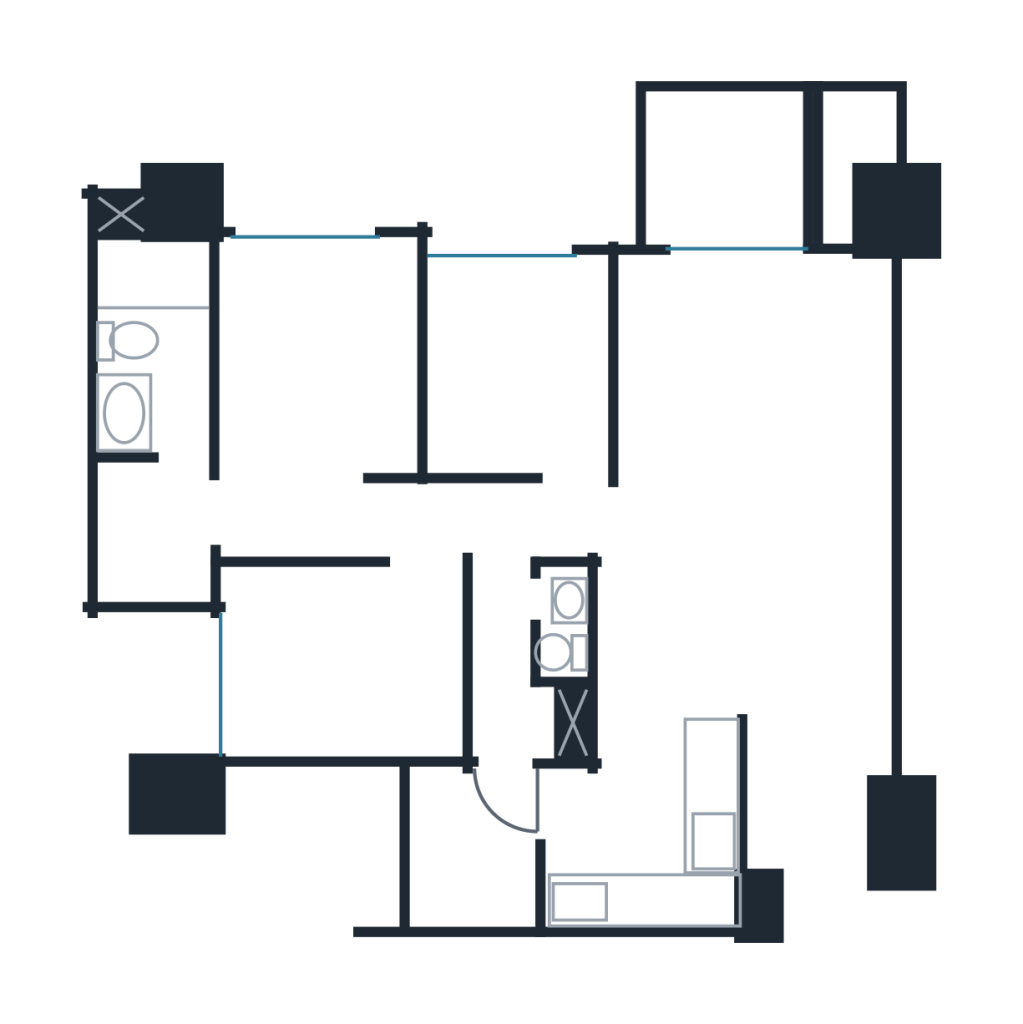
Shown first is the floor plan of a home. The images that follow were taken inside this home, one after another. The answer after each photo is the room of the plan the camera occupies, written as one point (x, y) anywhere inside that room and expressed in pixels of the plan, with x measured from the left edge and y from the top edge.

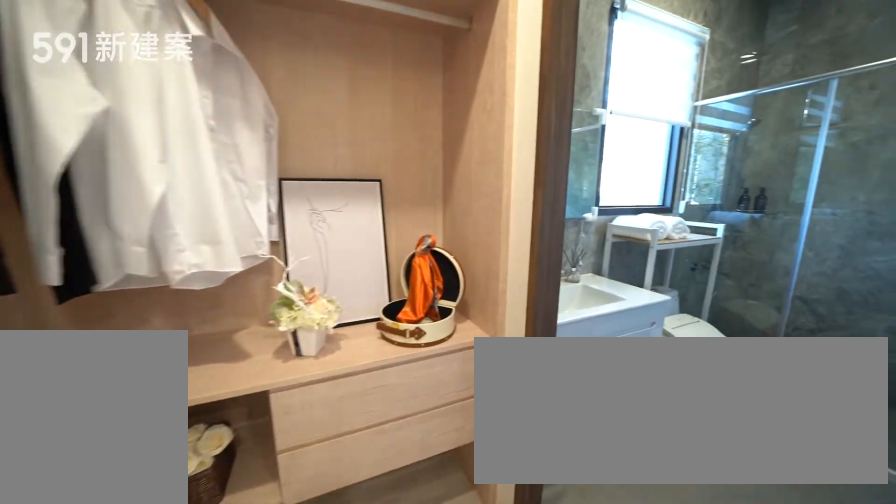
(166, 532)
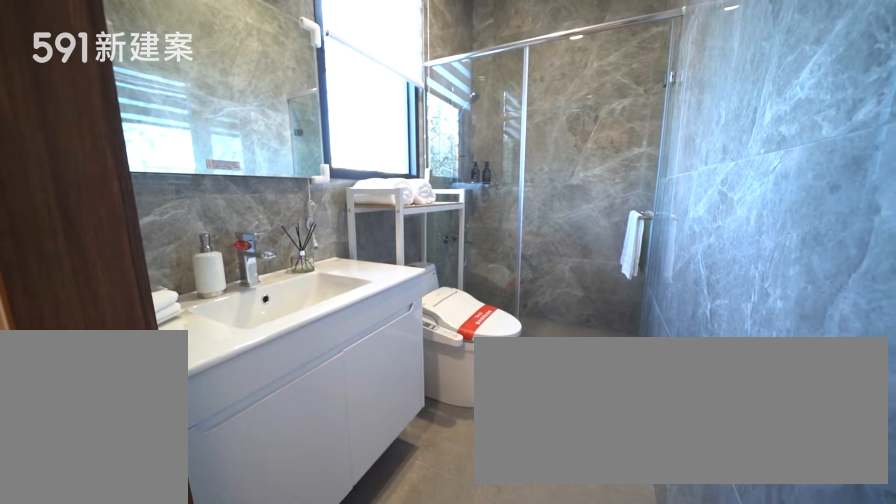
(147, 333)
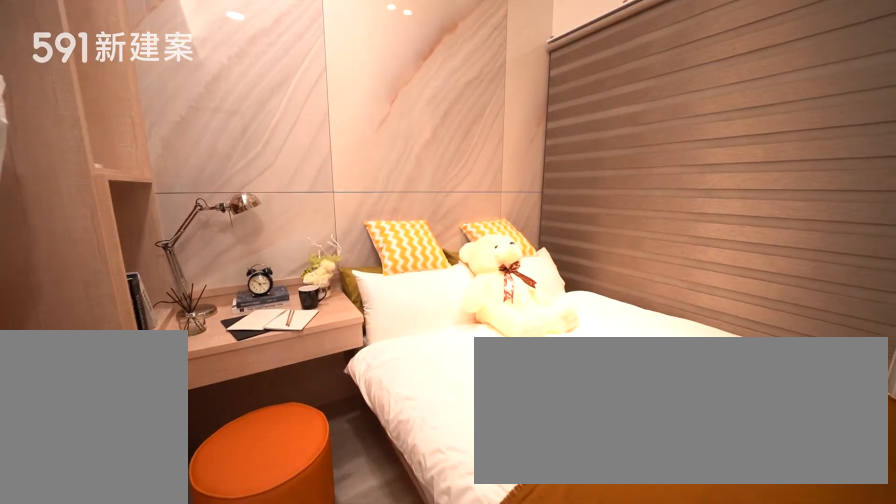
(334, 662)
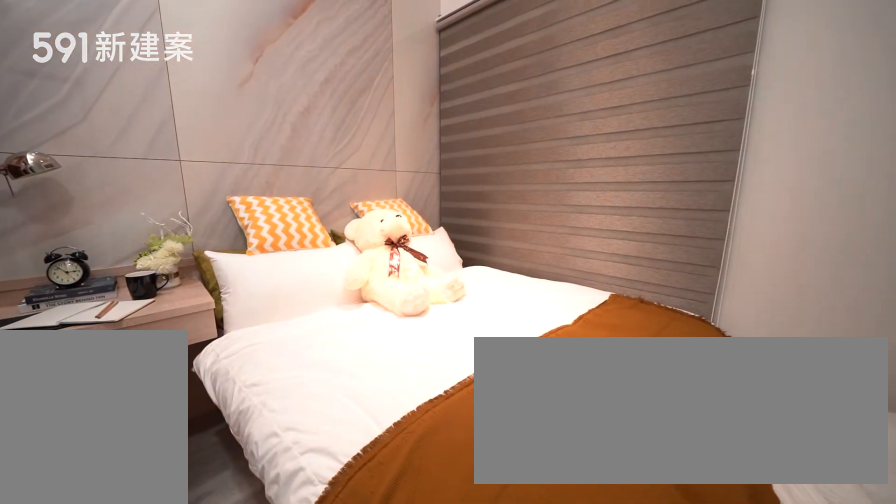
(334, 662)
